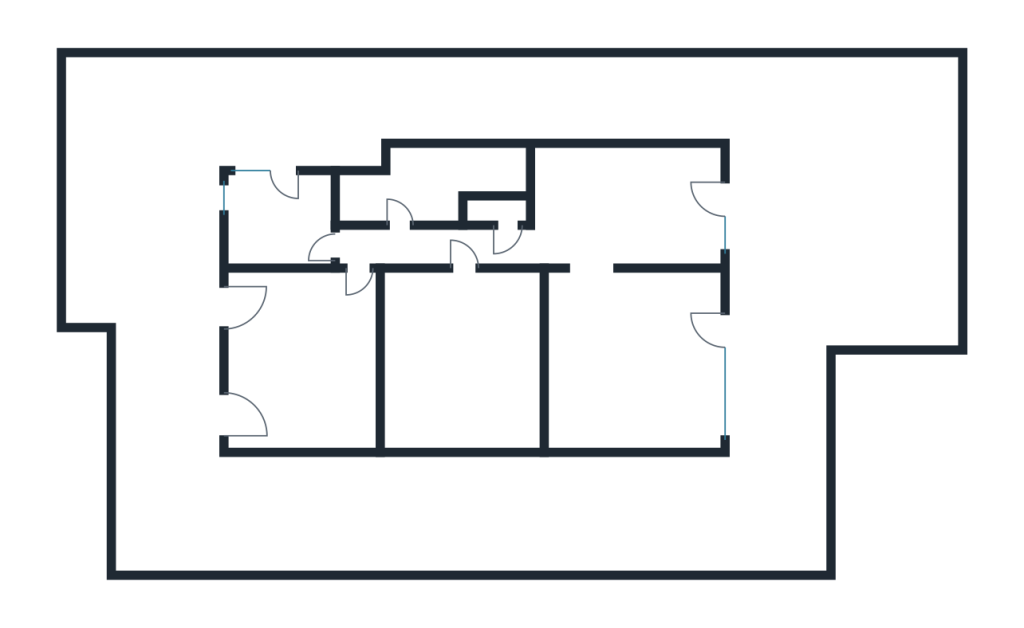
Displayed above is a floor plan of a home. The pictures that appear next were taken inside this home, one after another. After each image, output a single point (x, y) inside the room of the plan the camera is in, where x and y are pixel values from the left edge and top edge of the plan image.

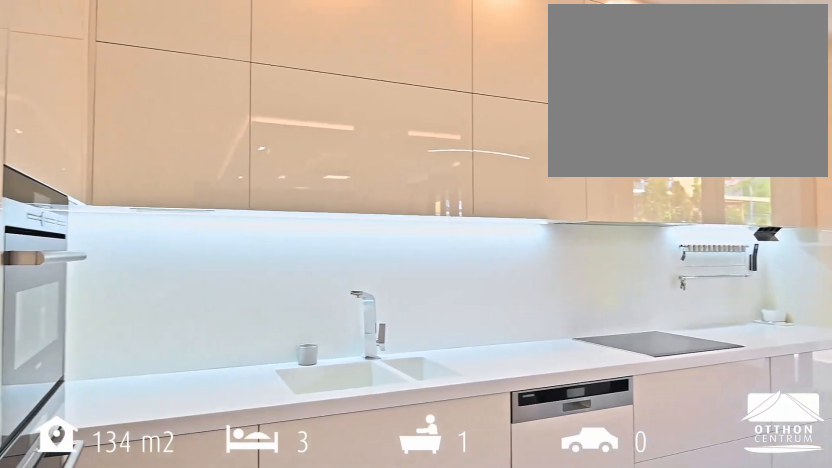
(624, 211)
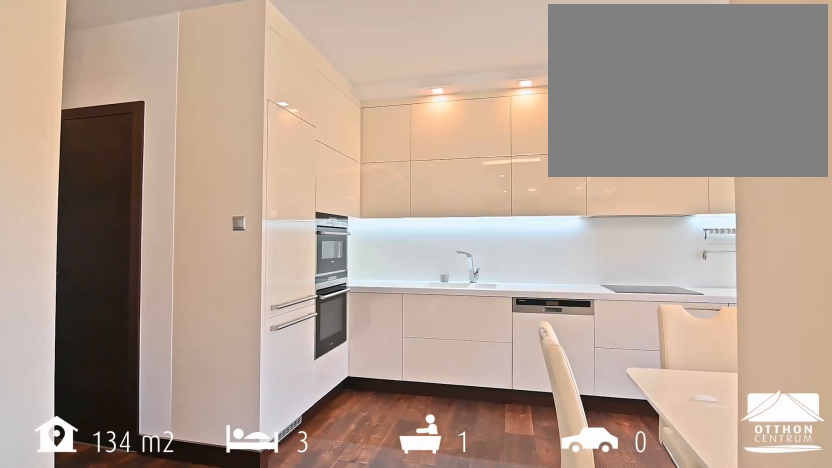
(624, 210)
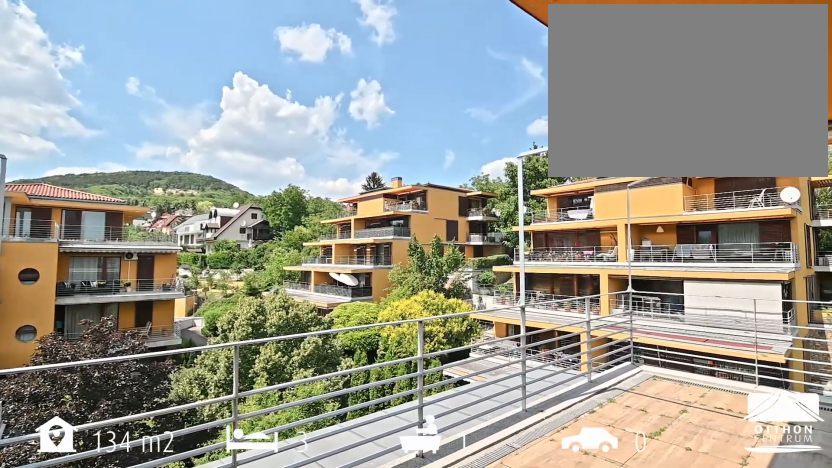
(156, 293)
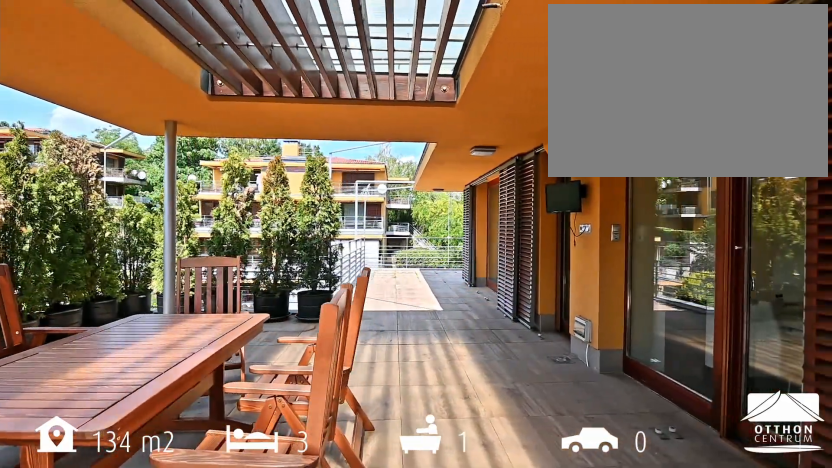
(848, 210)
